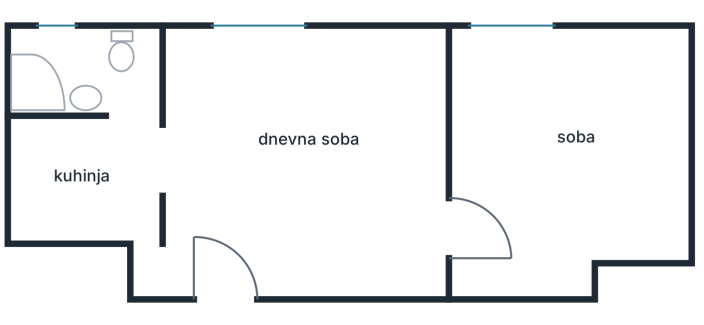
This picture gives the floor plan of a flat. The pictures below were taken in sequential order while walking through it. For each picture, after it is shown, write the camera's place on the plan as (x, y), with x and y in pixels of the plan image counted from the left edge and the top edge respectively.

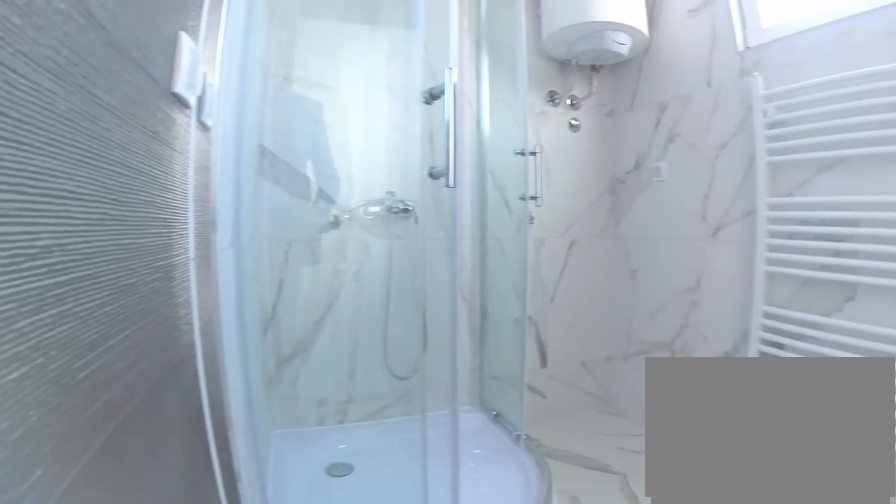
(133, 99)
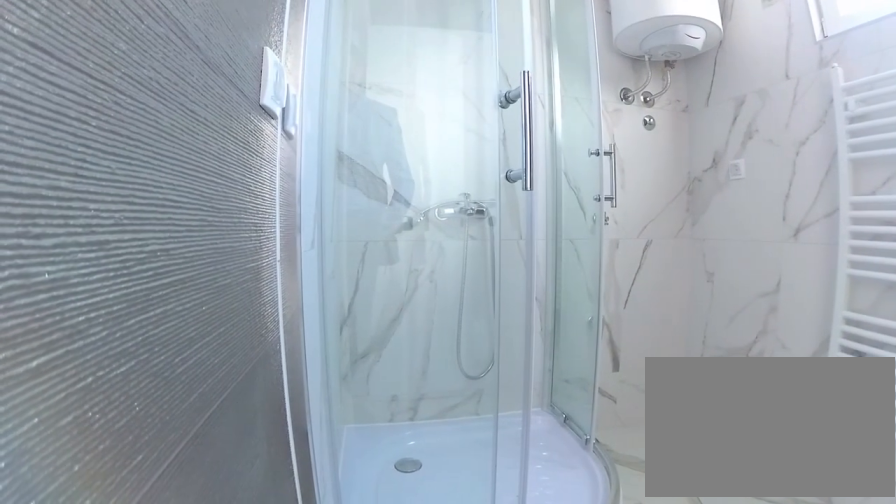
(133, 96)
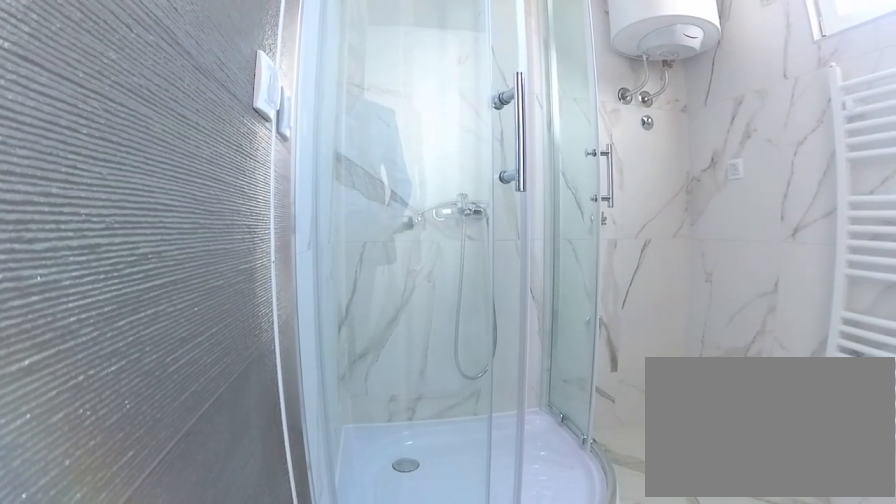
(133, 96)
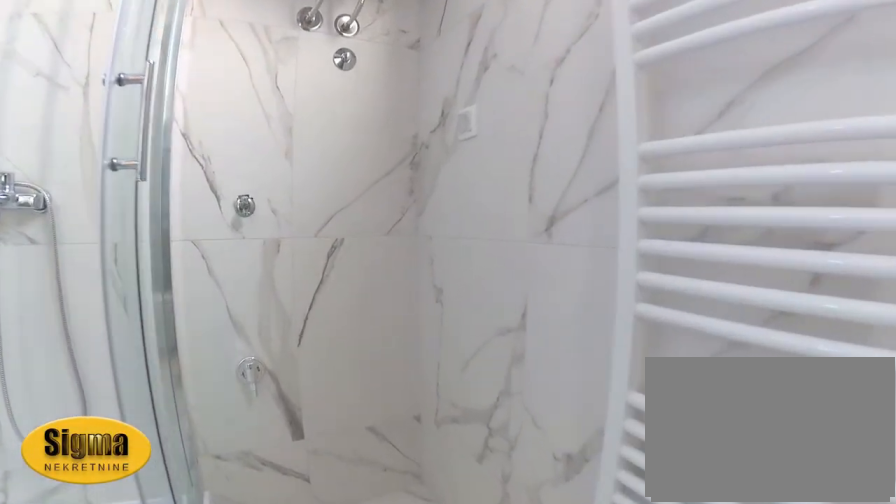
(108, 65)
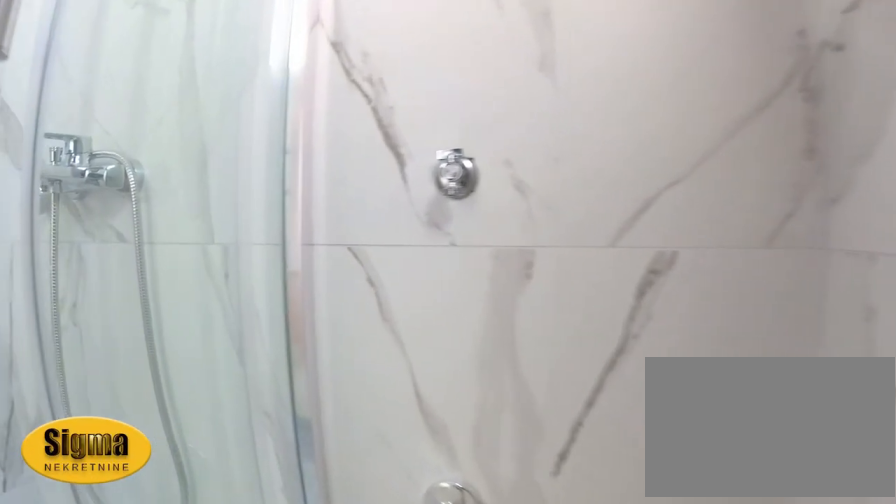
(69, 59)
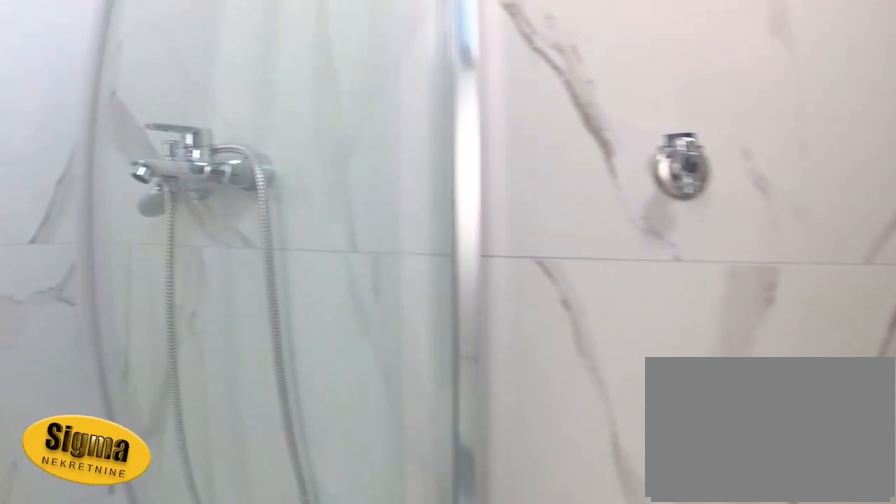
(63, 53)
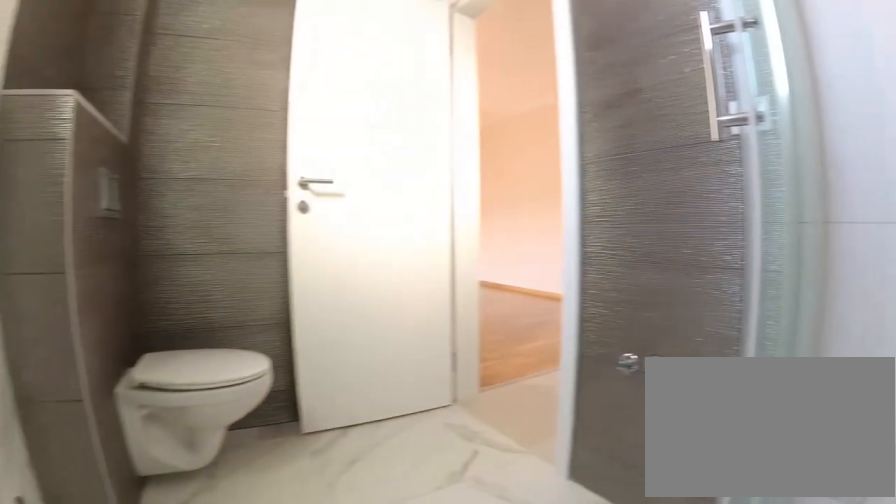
(35, 47)
